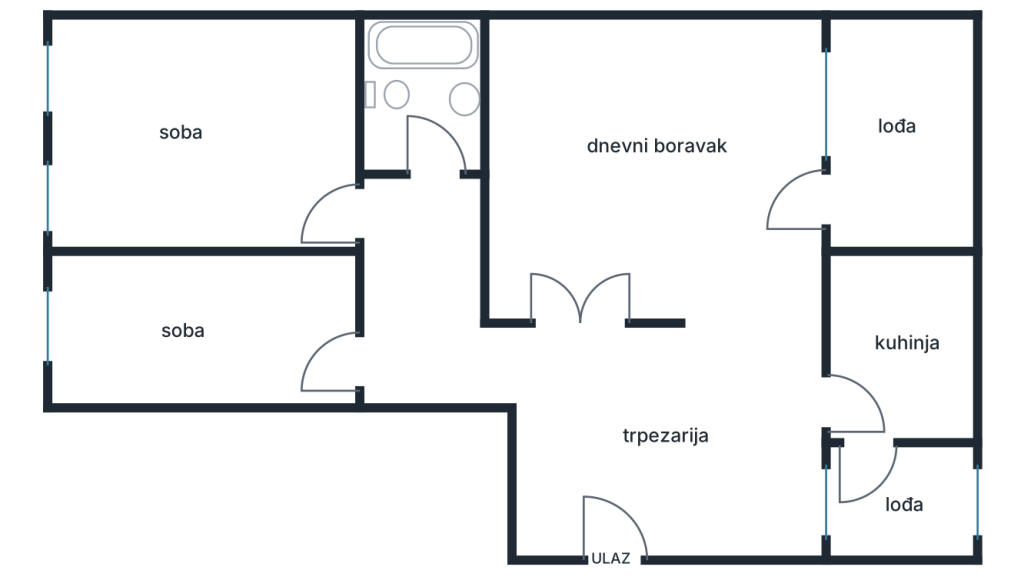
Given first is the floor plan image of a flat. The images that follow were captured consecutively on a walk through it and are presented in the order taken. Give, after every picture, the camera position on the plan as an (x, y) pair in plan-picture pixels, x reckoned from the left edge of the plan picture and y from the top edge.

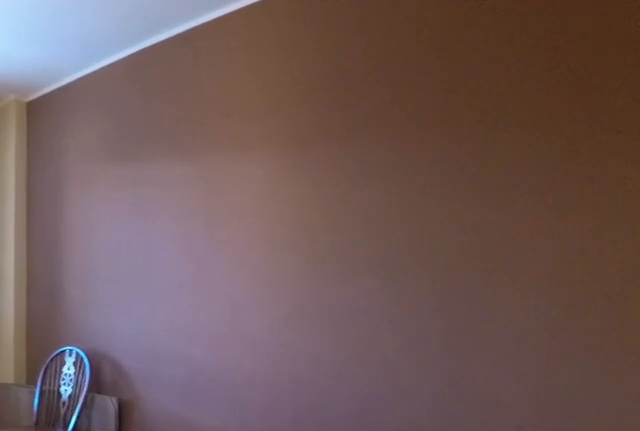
(325, 186)
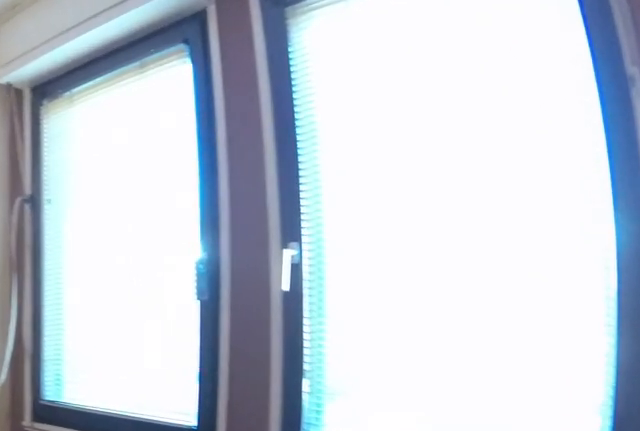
(246, 72)
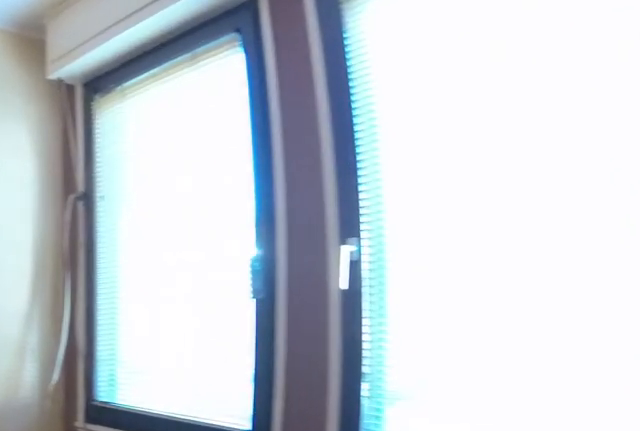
(242, 71)
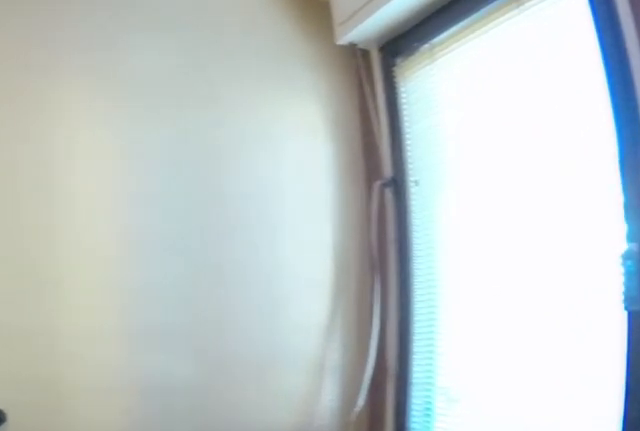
(237, 107)
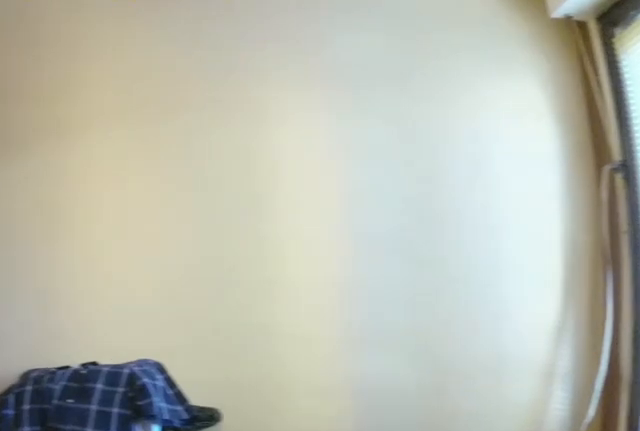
(232, 107)
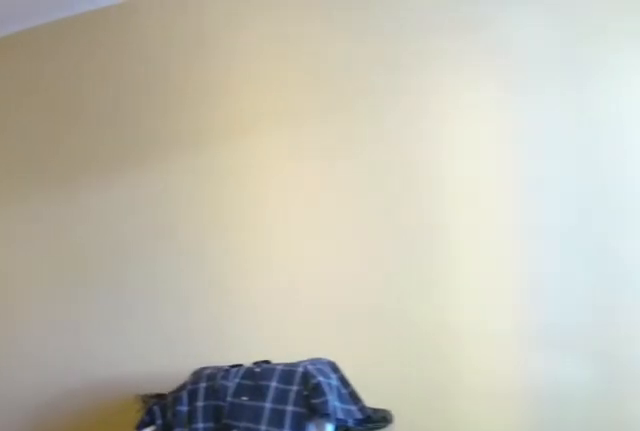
(228, 108)
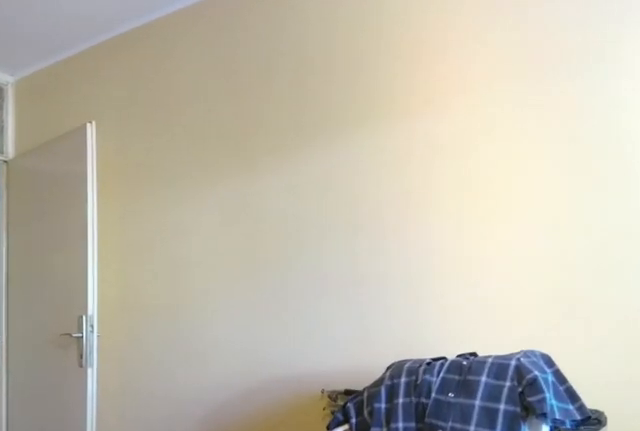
(230, 130)
